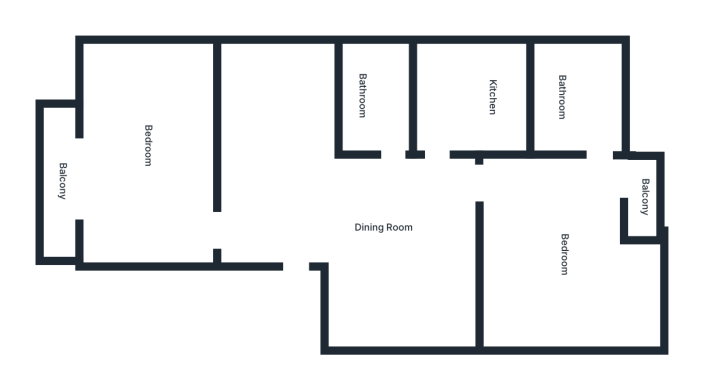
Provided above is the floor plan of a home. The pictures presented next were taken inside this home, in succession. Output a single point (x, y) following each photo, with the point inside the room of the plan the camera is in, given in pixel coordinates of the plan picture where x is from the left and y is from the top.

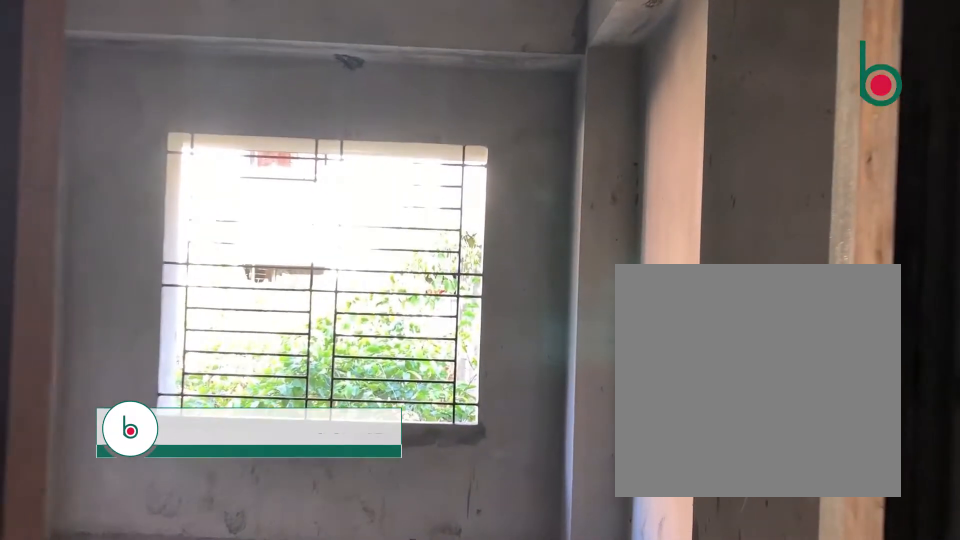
(320, 238)
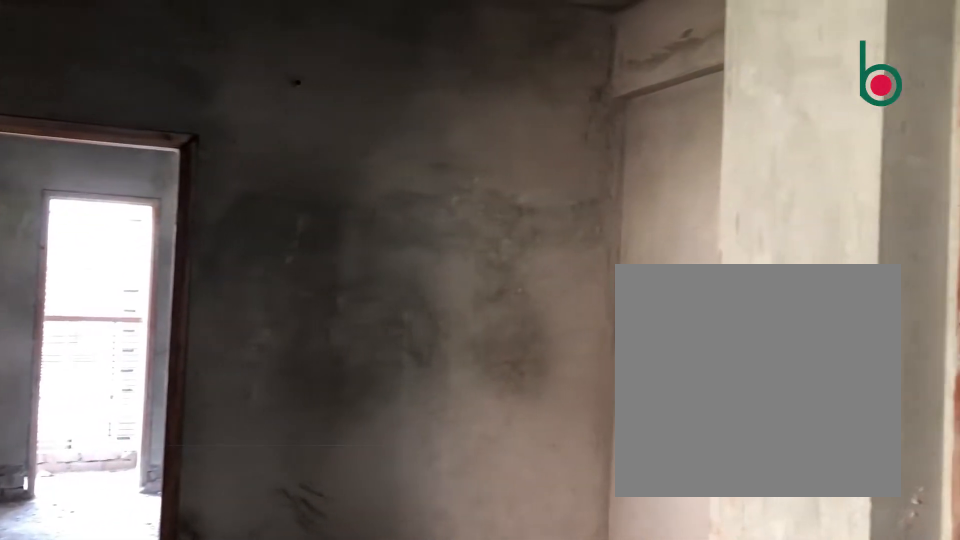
(385, 228)
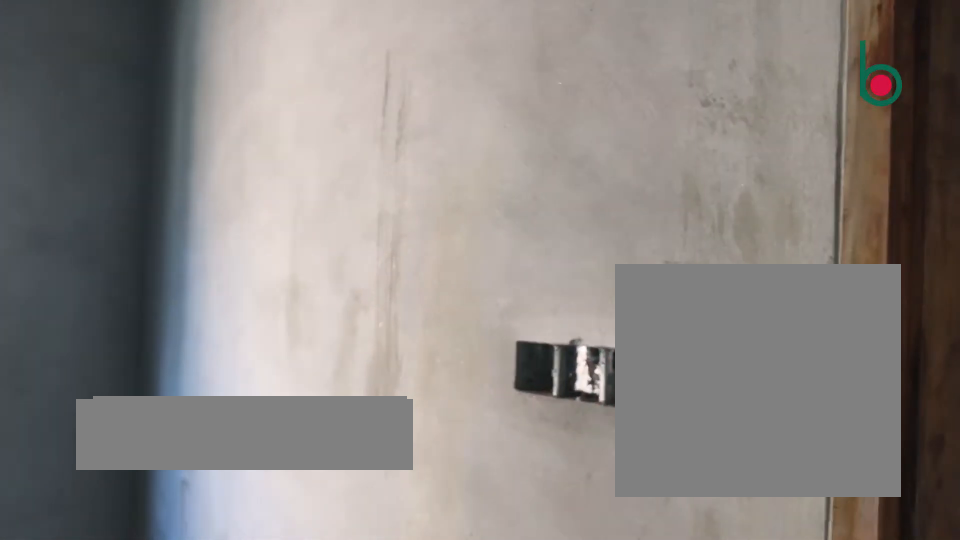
(141, 141)
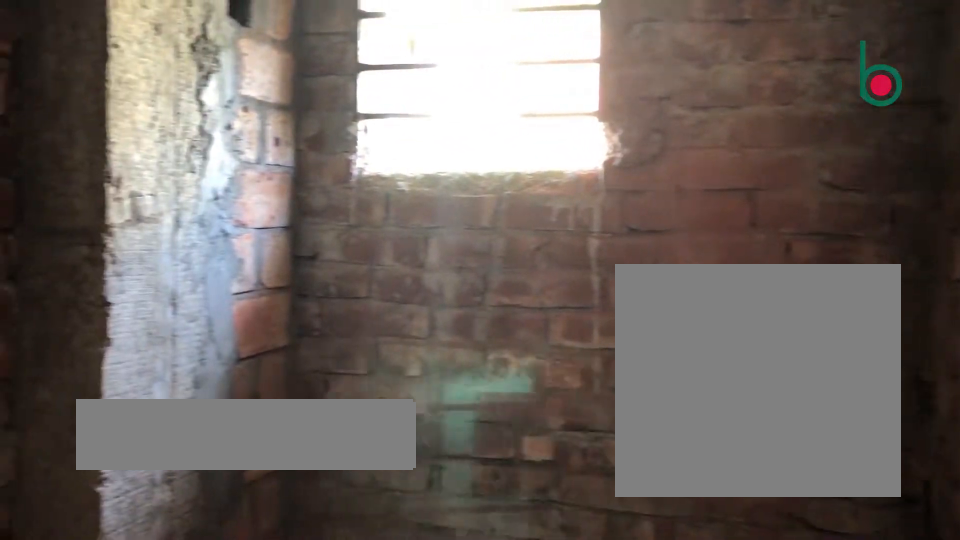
(386, 105)
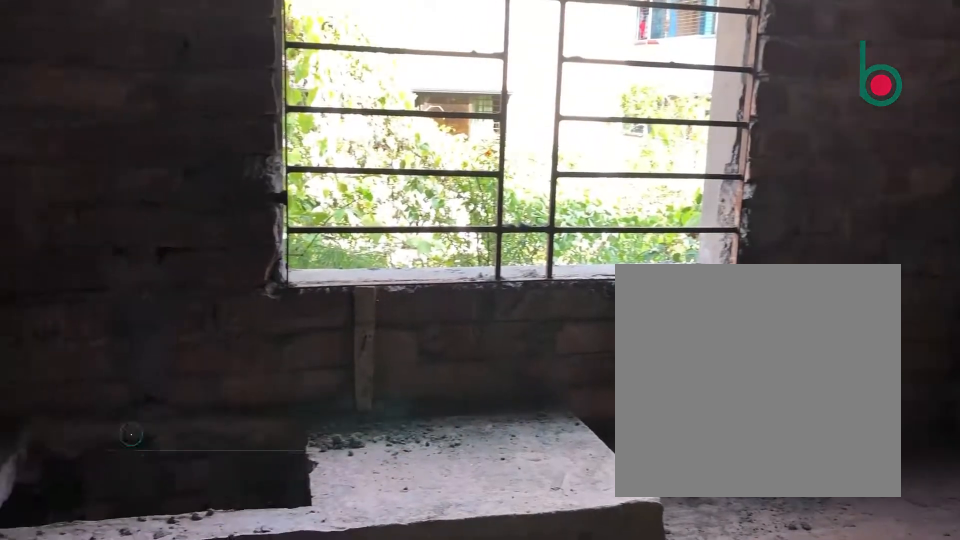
(497, 113)
